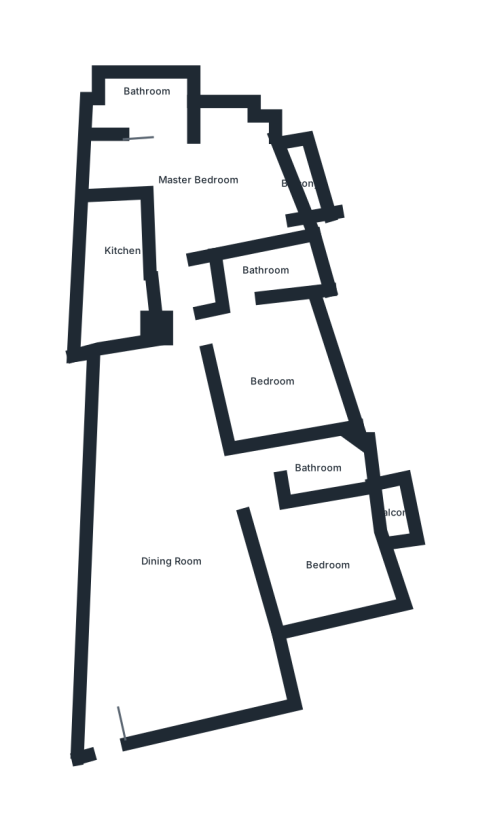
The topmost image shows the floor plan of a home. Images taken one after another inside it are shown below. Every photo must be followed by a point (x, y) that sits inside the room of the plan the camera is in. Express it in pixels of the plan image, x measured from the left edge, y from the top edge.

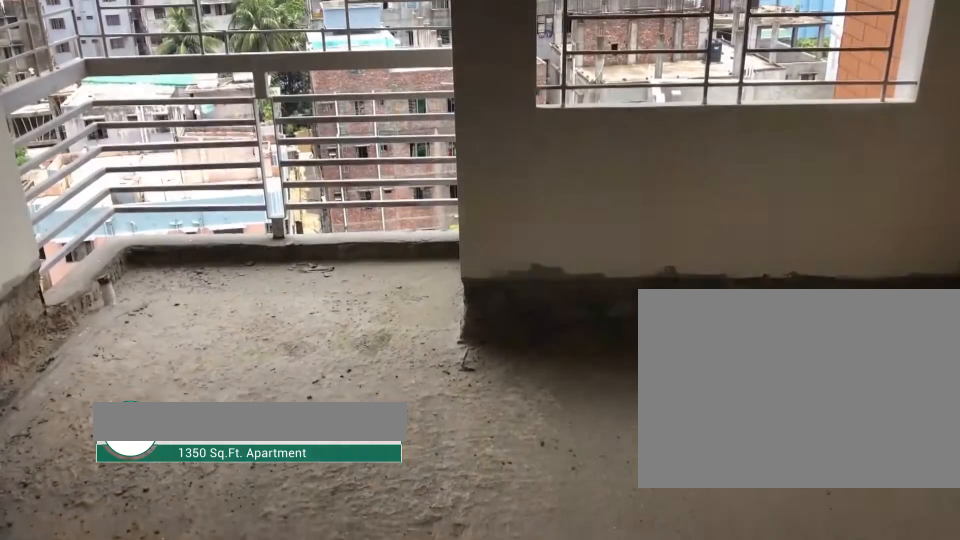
(333, 575)
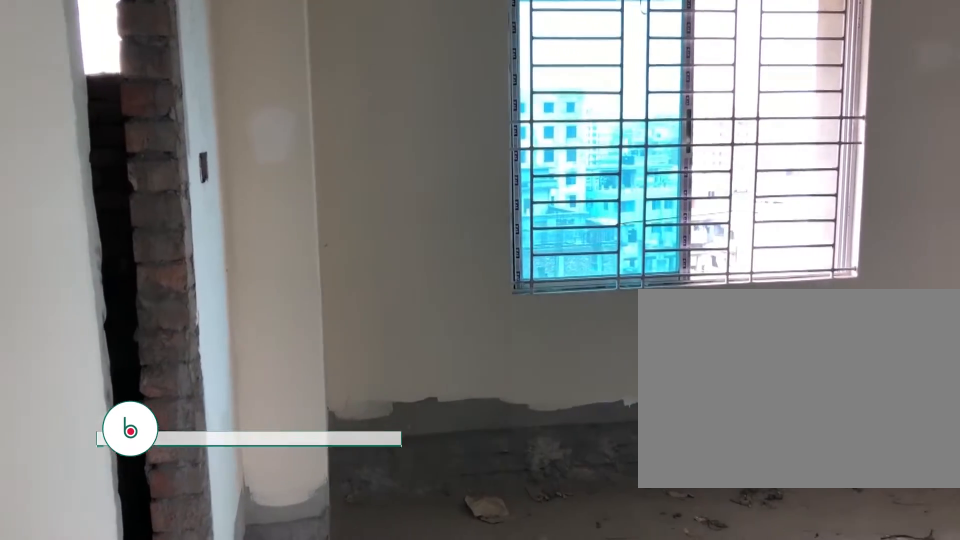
(268, 375)
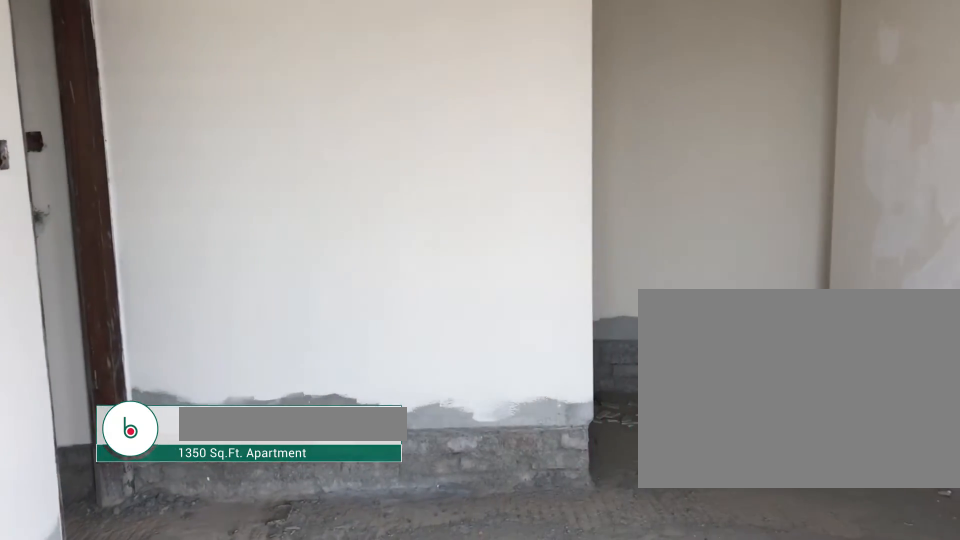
(209, 195)
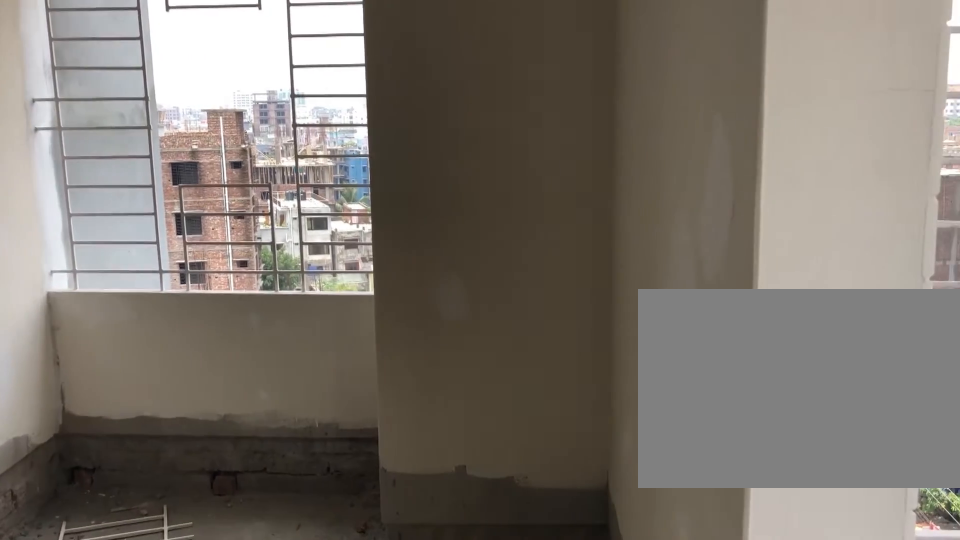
(209, 195)
